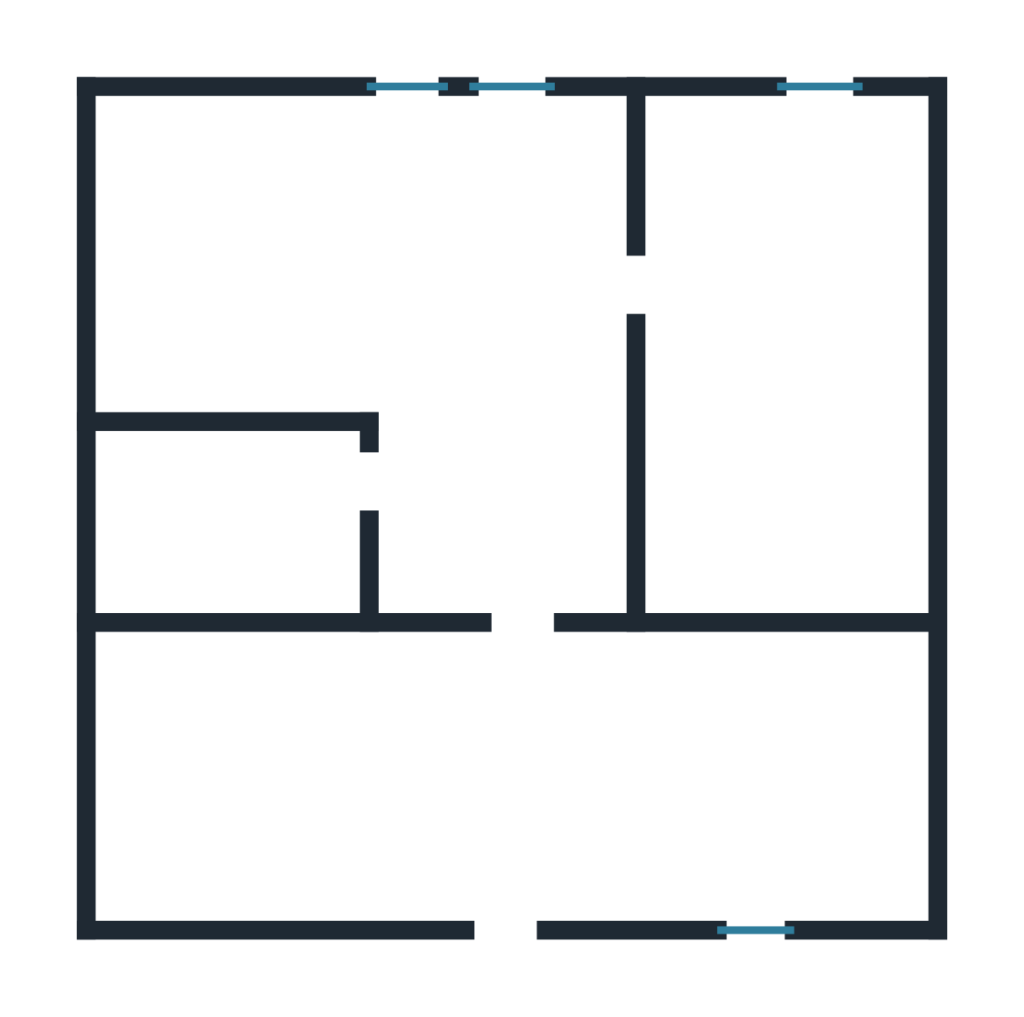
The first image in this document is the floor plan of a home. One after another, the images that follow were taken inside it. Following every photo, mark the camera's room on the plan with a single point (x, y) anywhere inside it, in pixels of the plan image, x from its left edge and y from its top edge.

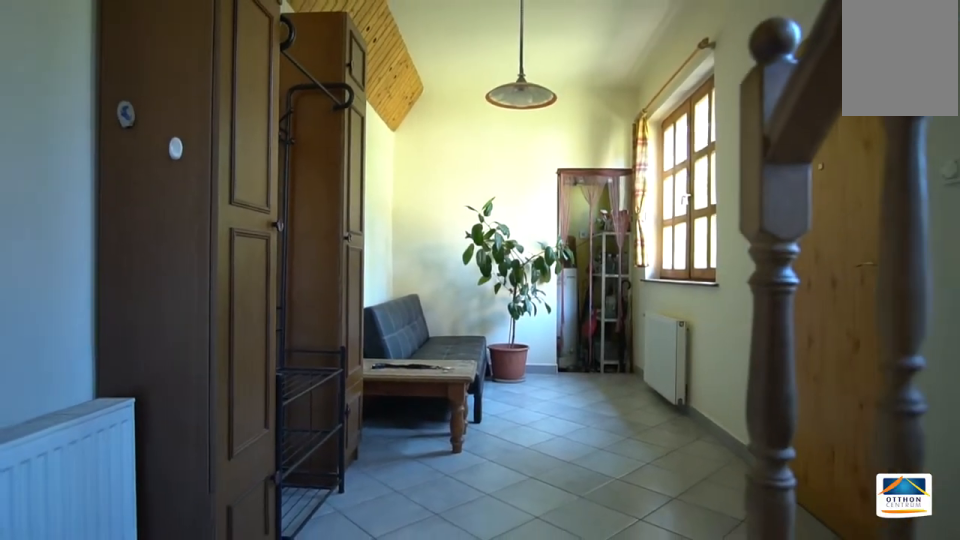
(534, 784)
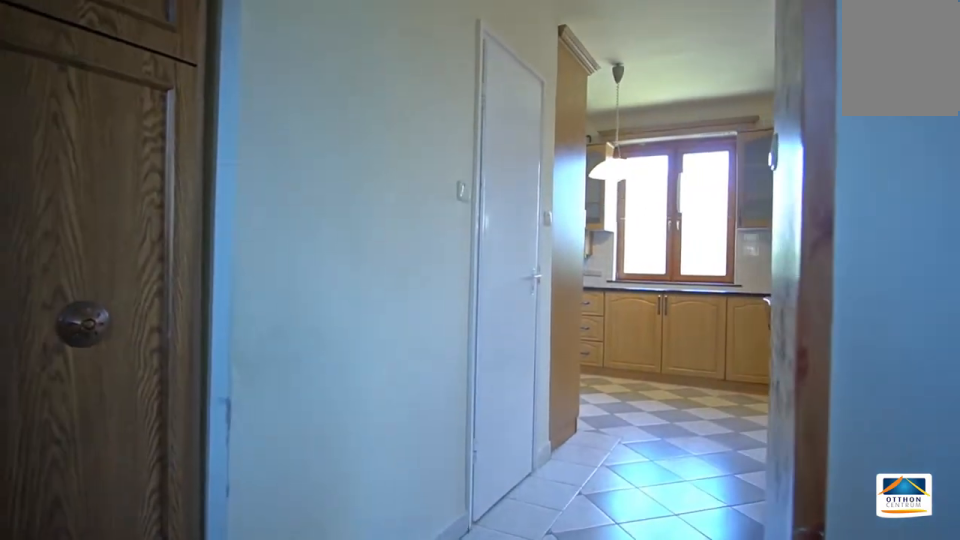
(532, 784)
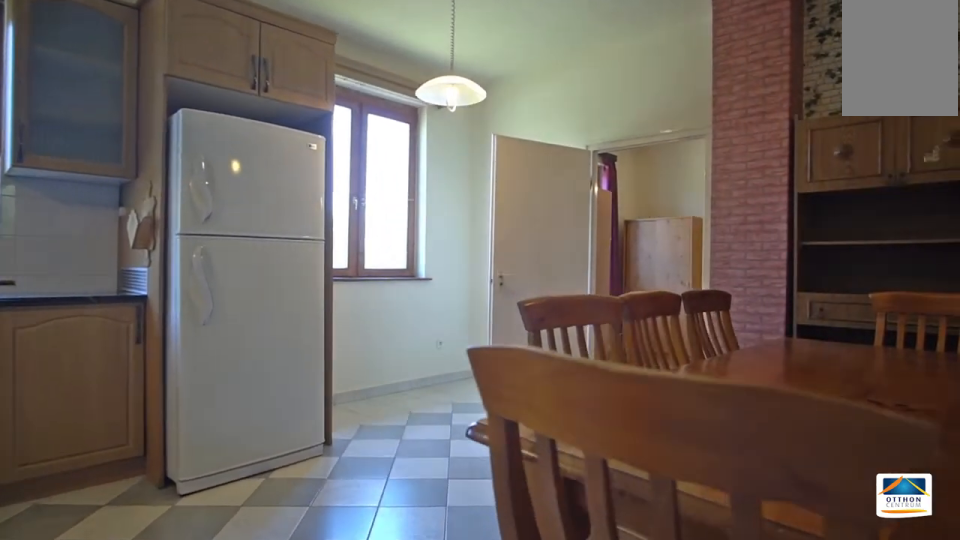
(535, 271)
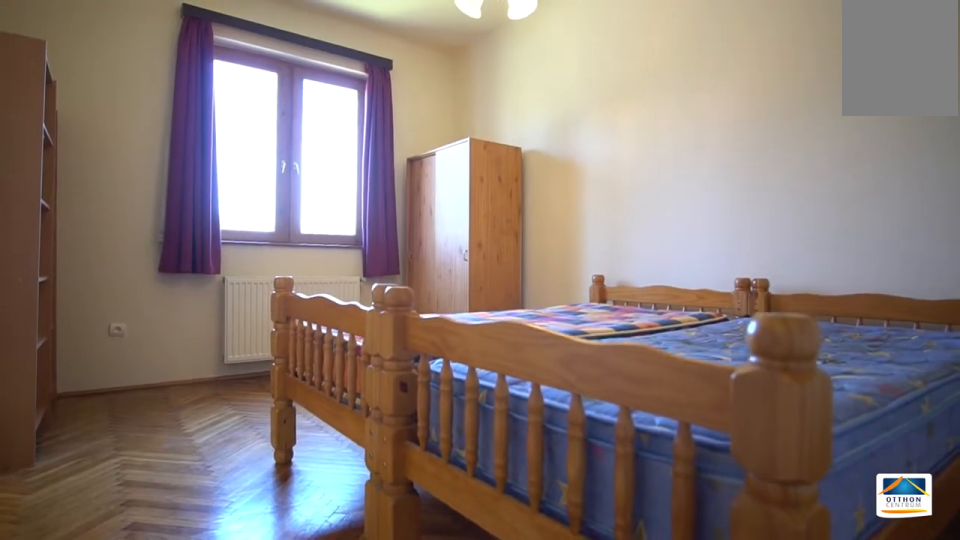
(789, 352)
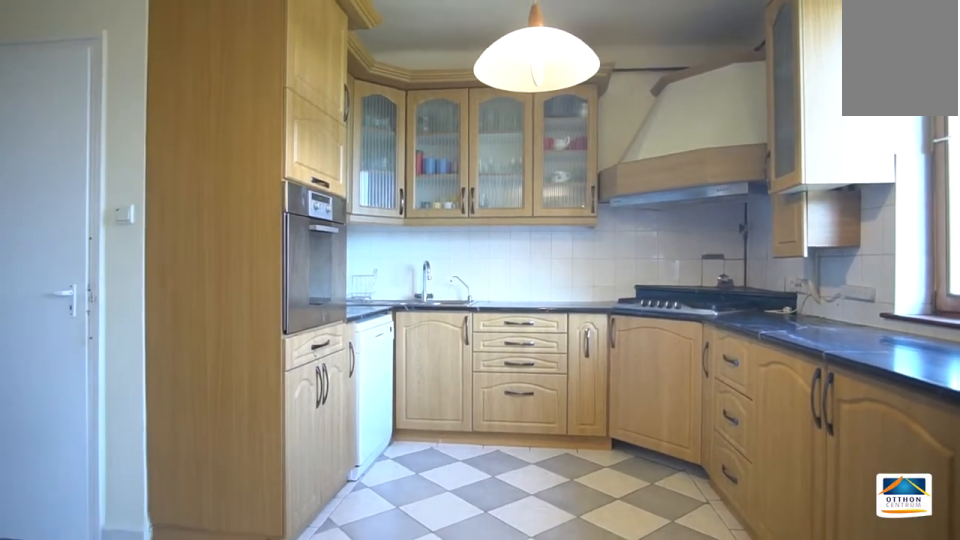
(535, 272)
